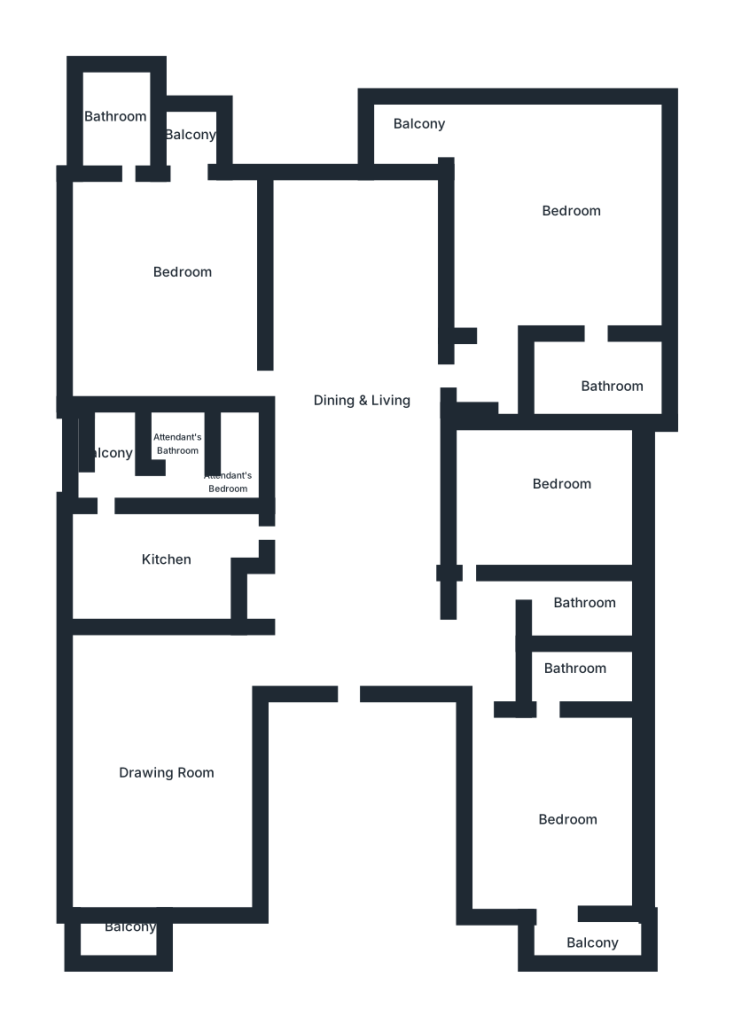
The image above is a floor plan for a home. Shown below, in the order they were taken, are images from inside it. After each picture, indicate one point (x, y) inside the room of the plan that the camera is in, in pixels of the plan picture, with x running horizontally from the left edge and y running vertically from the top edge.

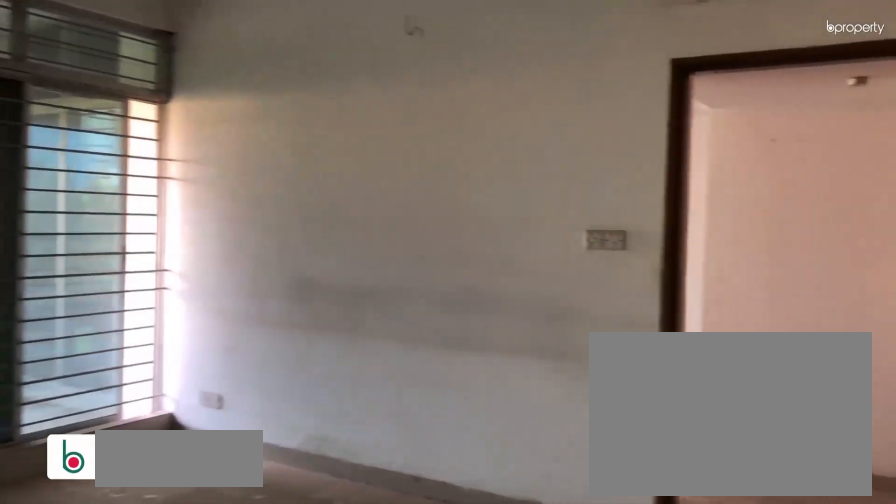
(348, 395)
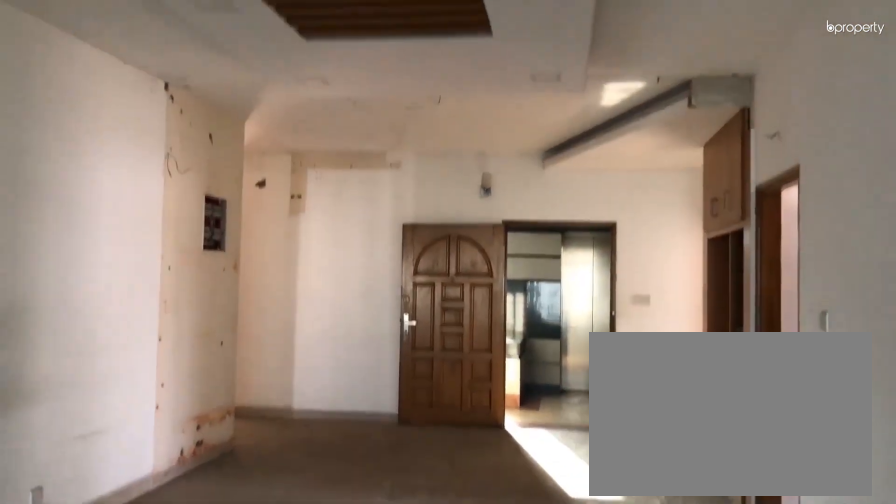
(348, 395)
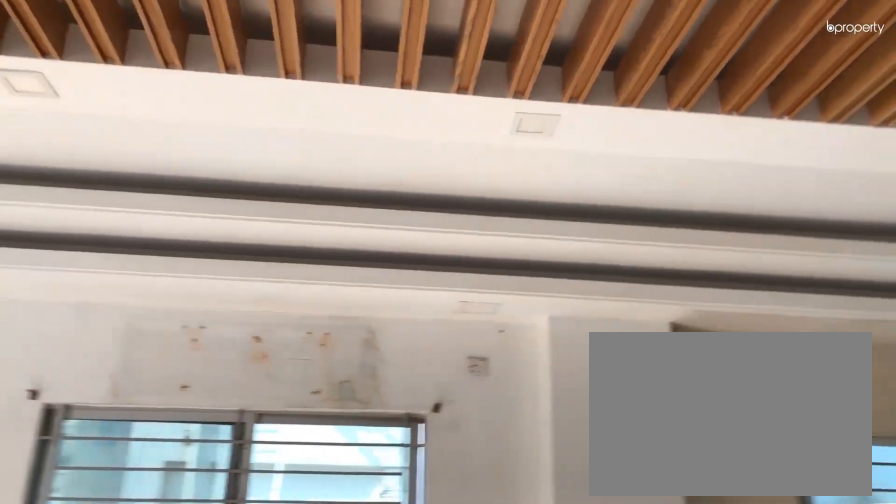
(165, 773)
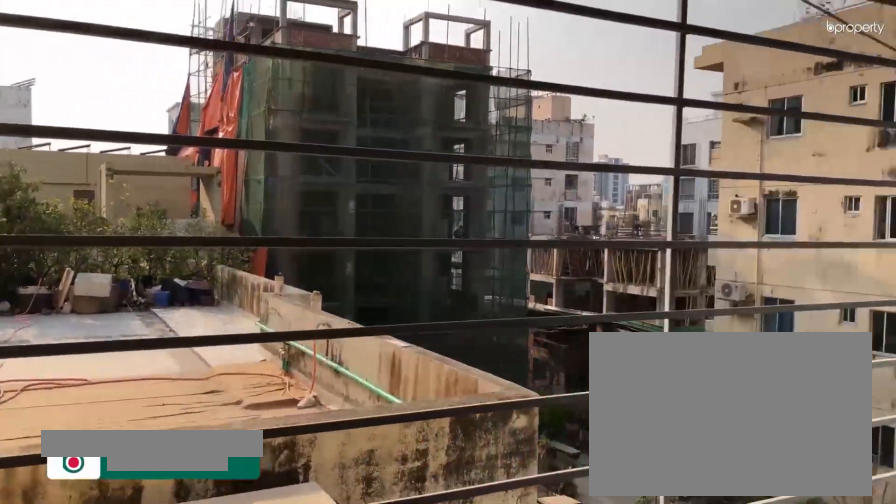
(118, 932)
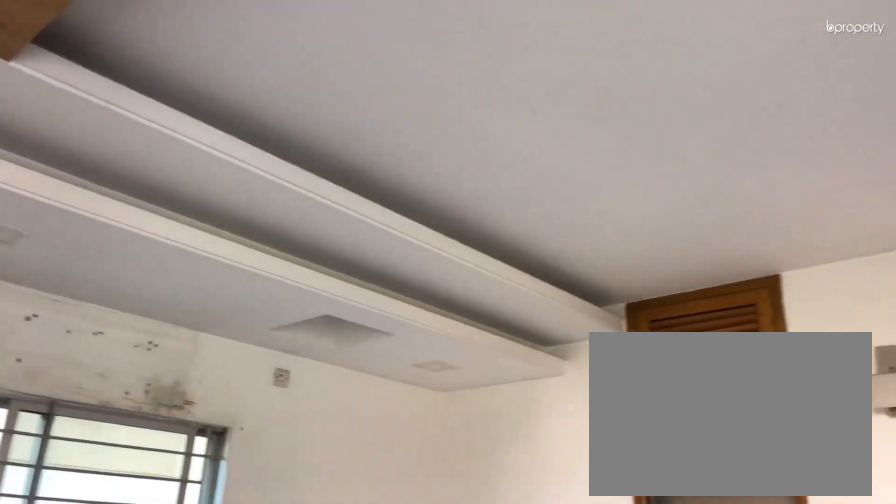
(583, 236)
